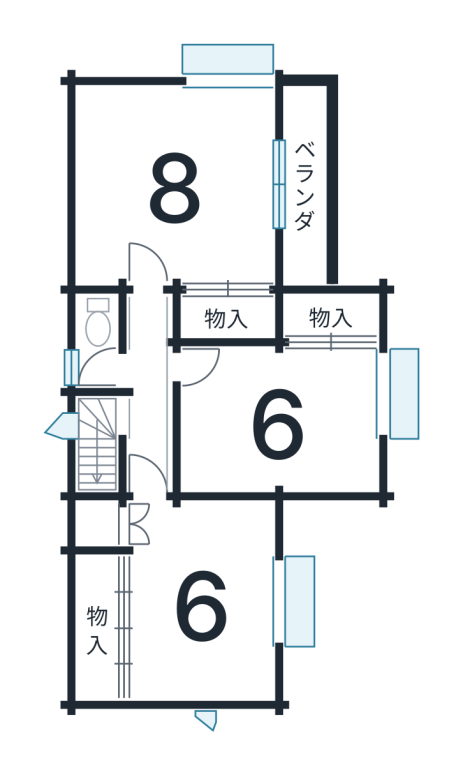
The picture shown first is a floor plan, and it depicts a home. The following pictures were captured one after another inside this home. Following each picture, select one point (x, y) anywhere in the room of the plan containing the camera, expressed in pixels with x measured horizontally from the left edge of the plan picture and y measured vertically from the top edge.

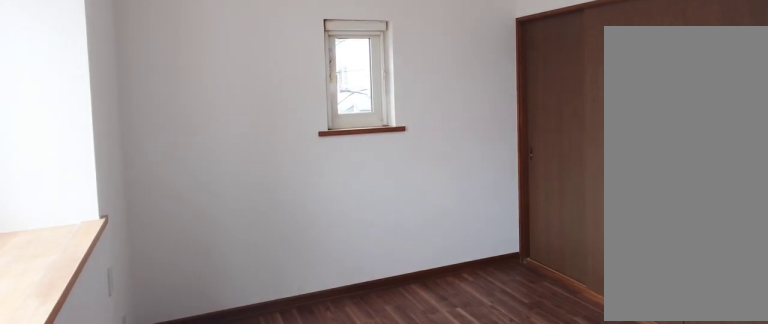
(191, 612)
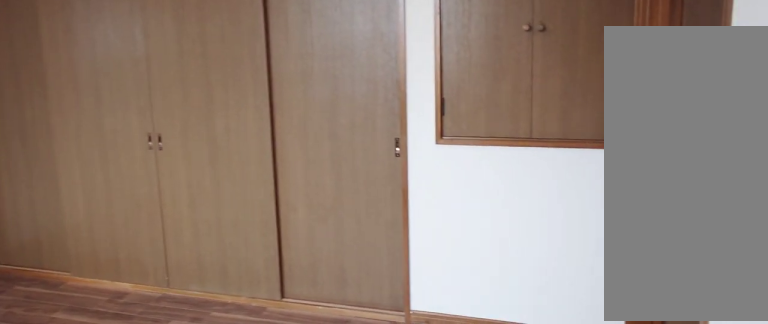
(191, 612)
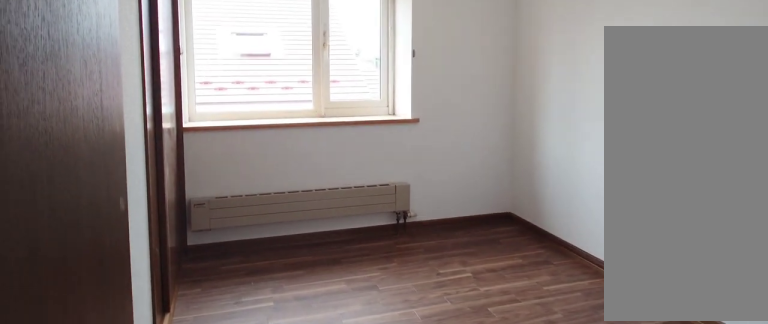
(273, 443)
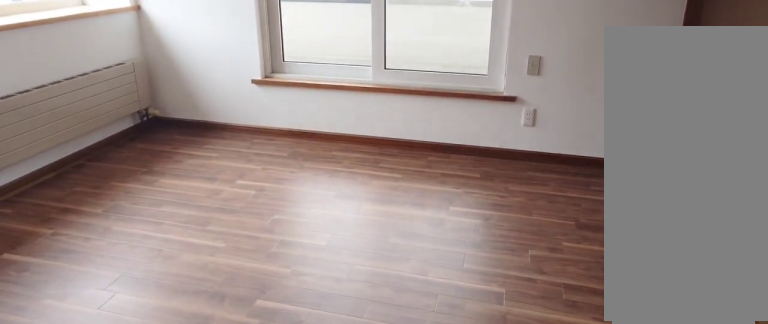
(161, 209)
